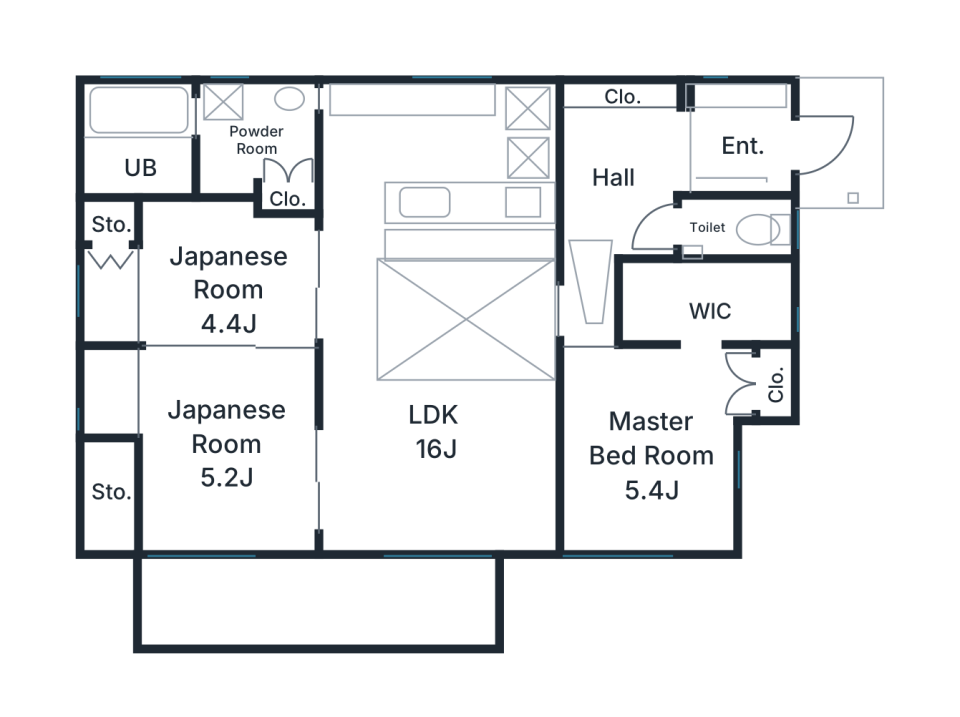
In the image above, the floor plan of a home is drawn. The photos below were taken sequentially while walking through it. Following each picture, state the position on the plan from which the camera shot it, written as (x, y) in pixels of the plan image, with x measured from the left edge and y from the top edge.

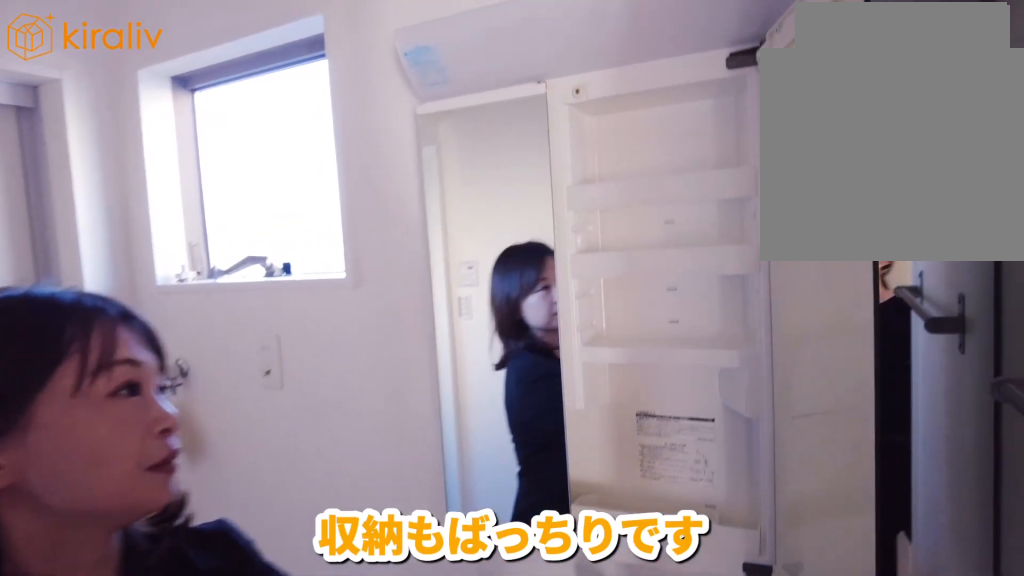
(235, 166)
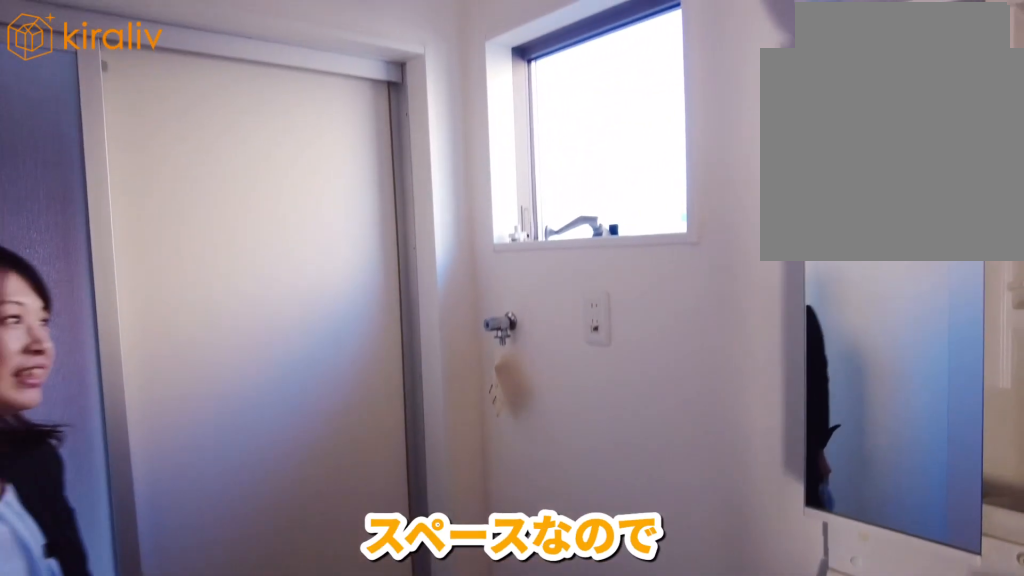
(224, 168)
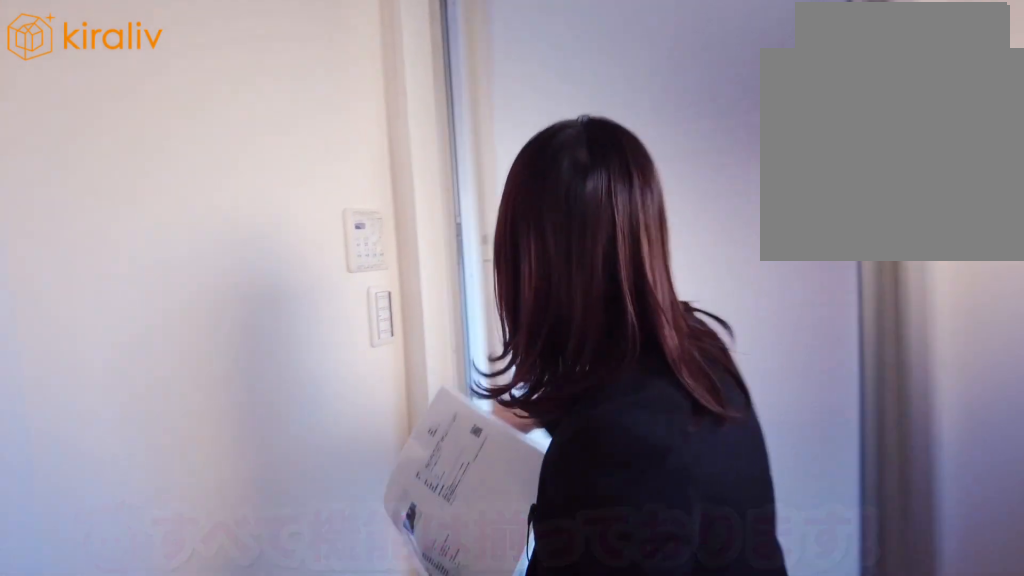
(166, 170)
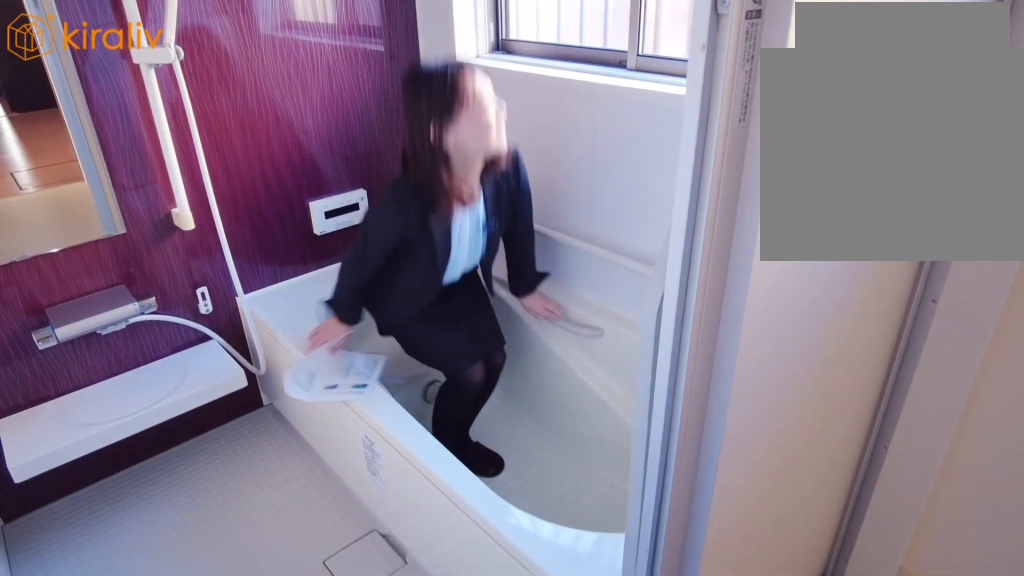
(147, 168)
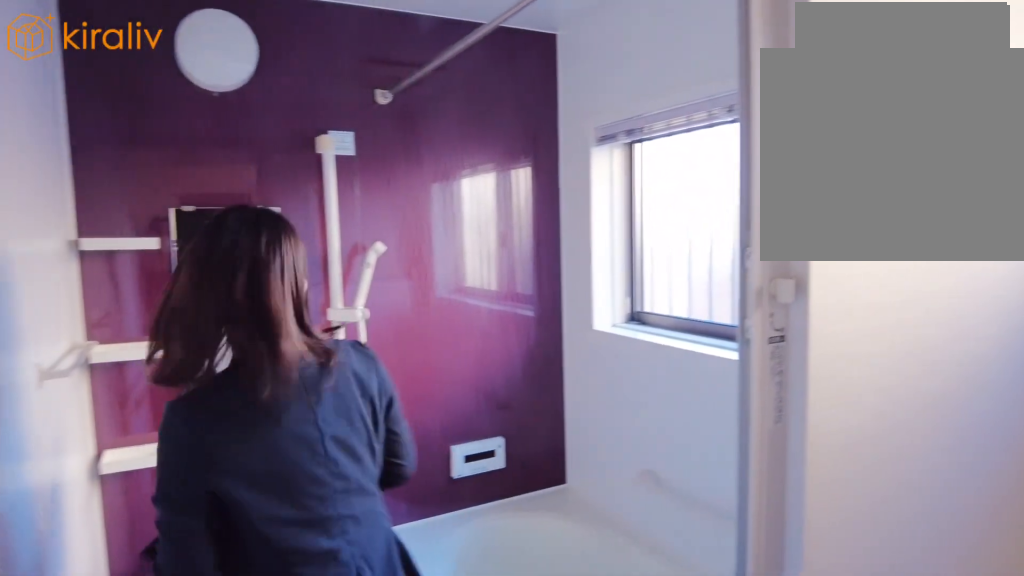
(146, 170)
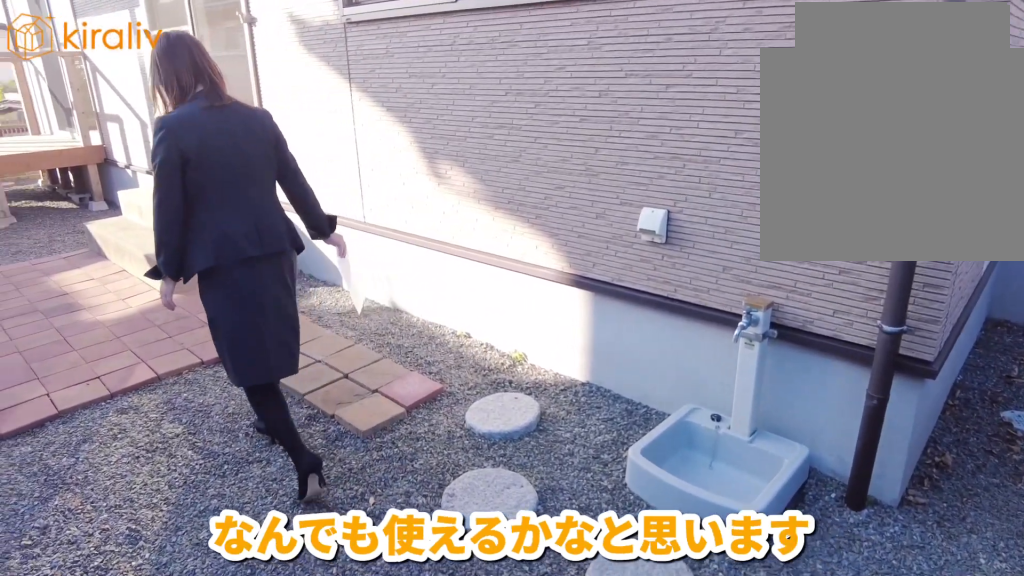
(655, 561)
